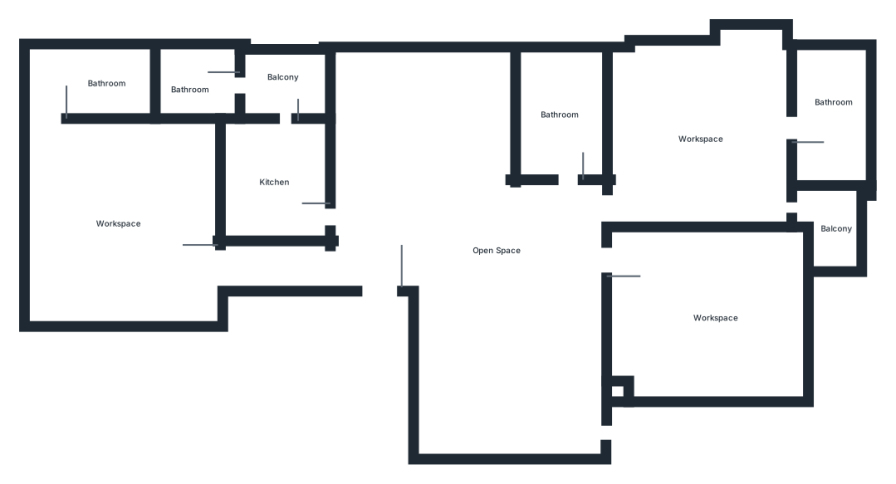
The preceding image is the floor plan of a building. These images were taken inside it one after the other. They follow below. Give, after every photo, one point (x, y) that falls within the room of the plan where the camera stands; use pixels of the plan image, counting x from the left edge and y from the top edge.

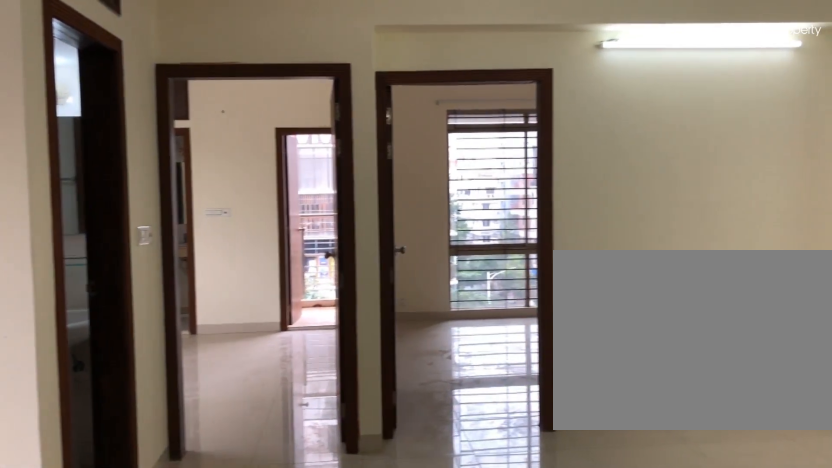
(471, 237)
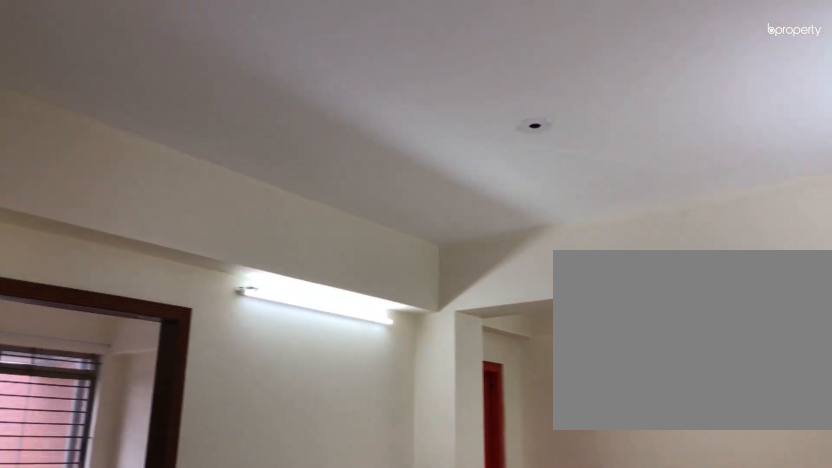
(532, 318)
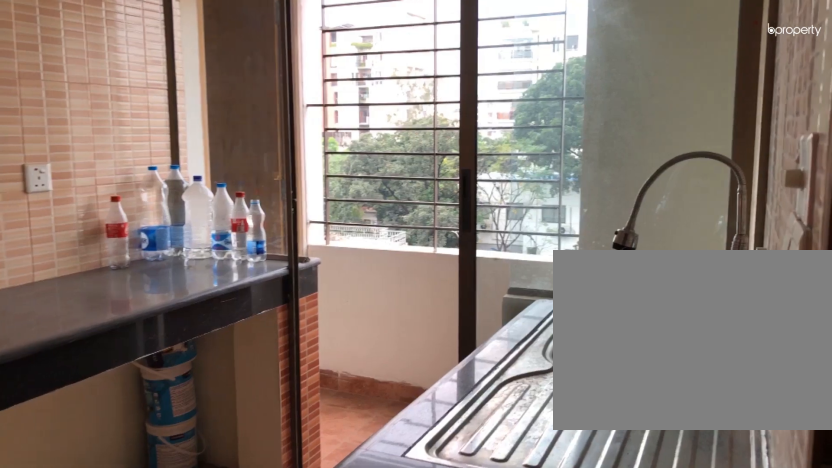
(283, 182)
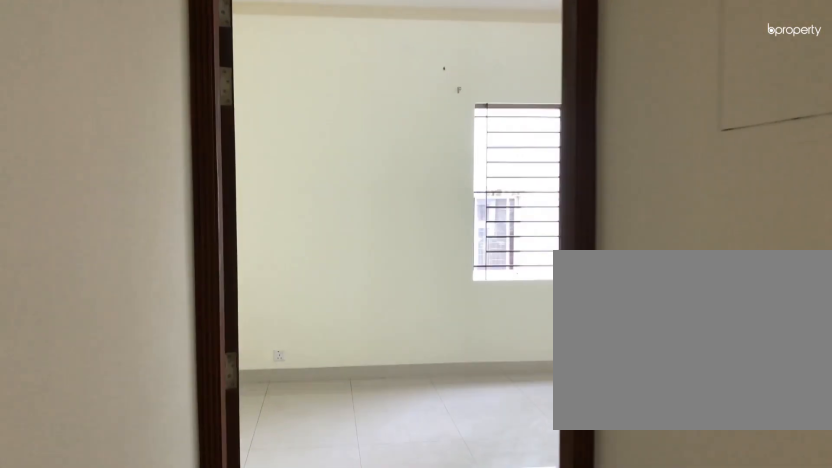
(339, 252)
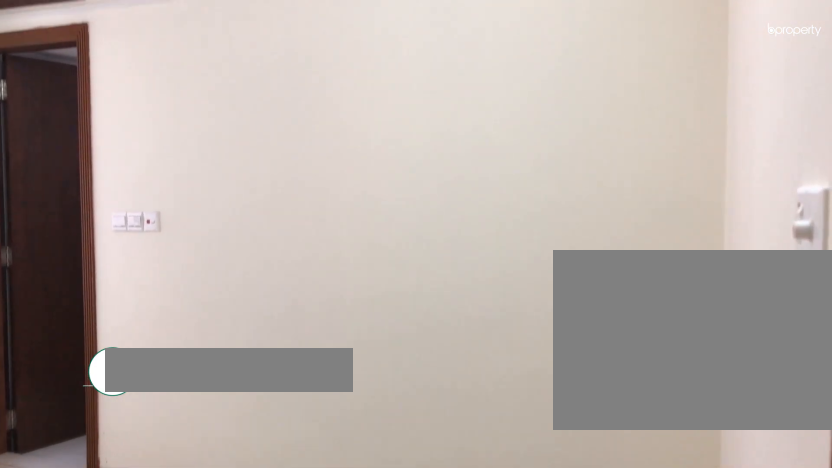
(123, 221)
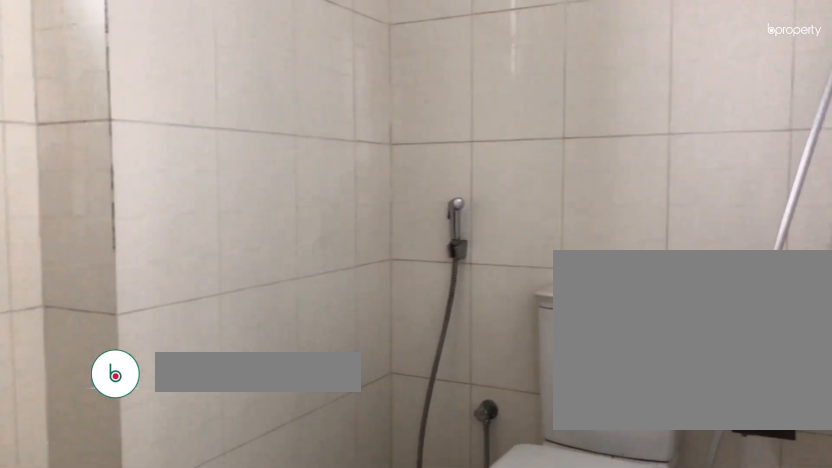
(92, 81)
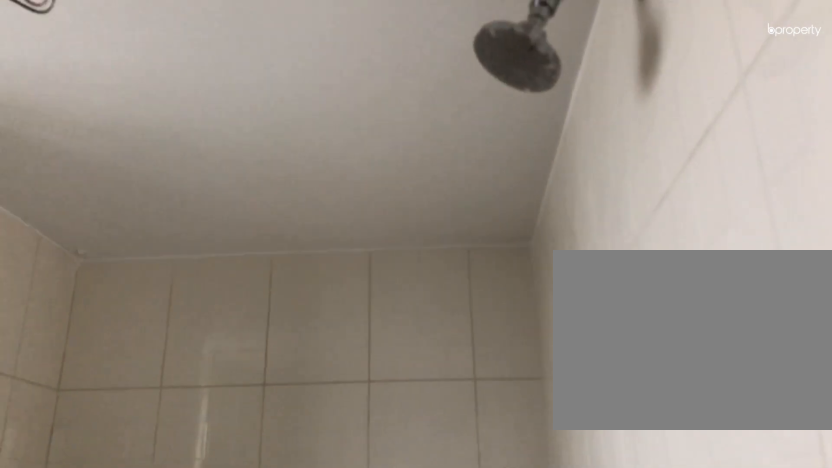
(92, 81)
